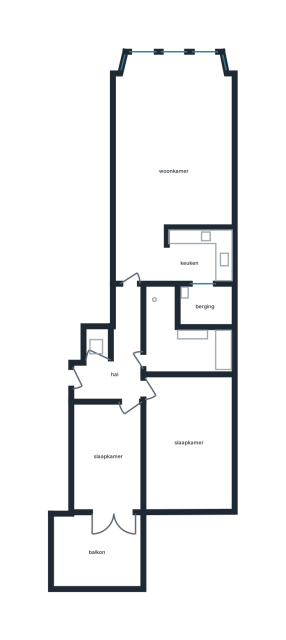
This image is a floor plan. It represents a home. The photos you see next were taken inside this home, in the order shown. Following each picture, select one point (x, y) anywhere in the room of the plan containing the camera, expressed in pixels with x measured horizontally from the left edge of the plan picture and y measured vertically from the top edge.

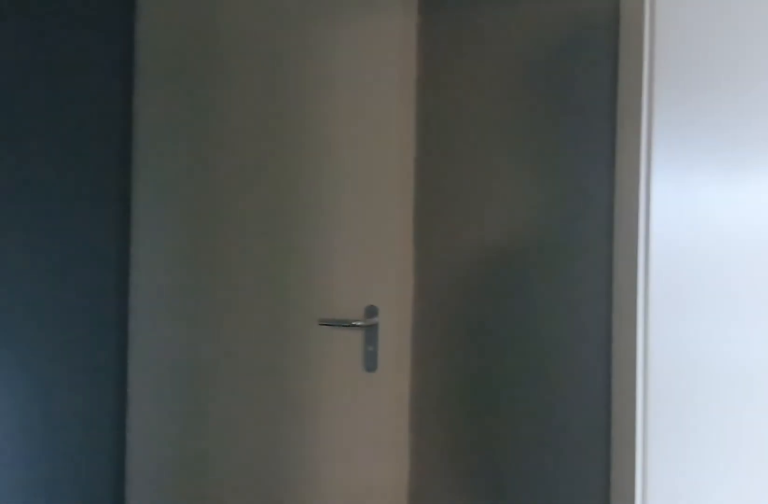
(119, 355)
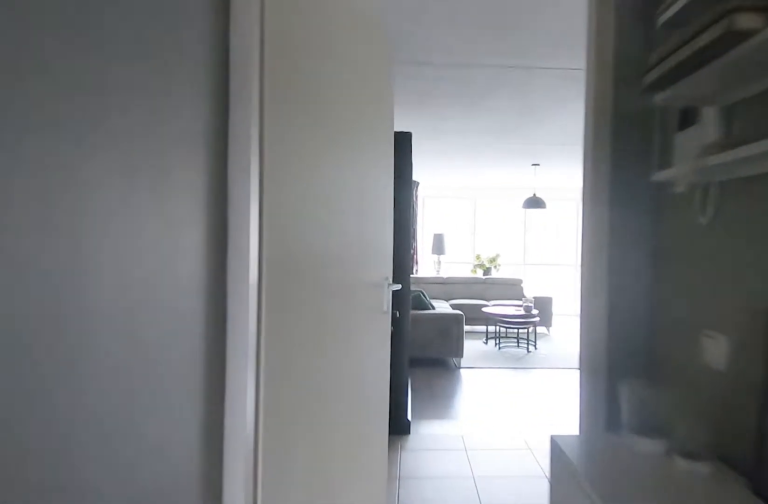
(119, 355)
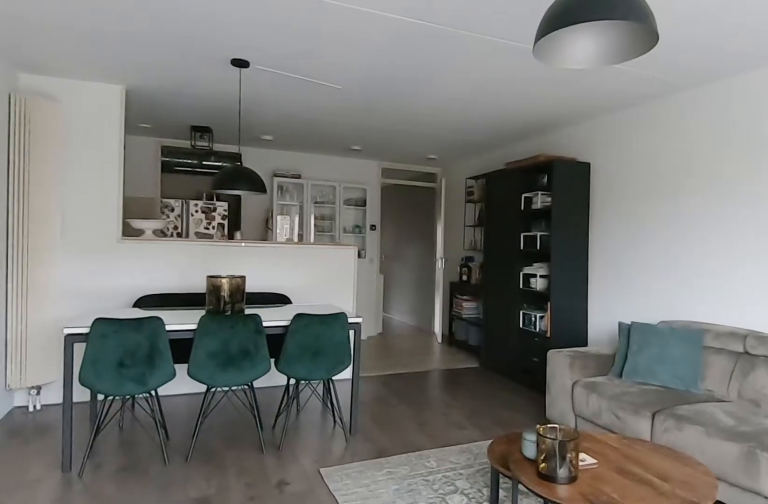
(168, 157)
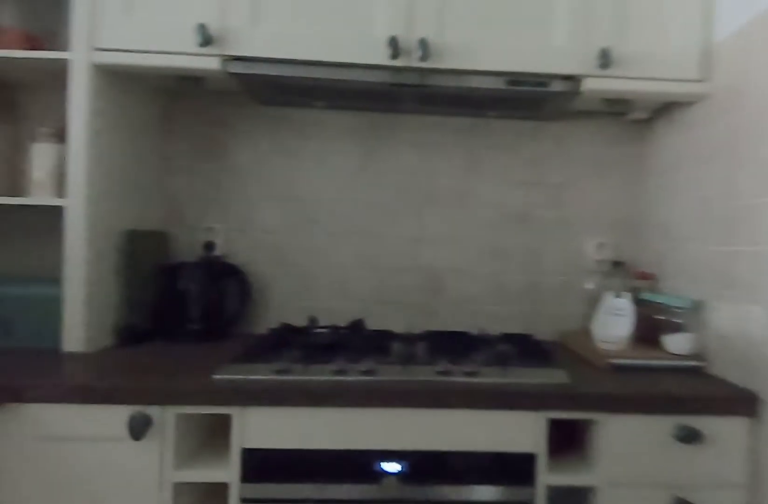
(197, 256)
